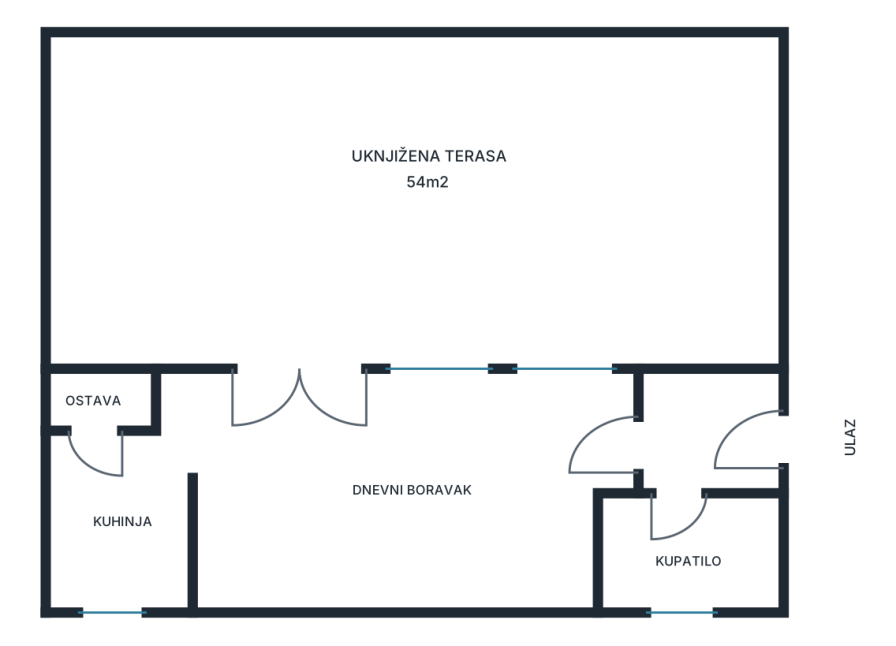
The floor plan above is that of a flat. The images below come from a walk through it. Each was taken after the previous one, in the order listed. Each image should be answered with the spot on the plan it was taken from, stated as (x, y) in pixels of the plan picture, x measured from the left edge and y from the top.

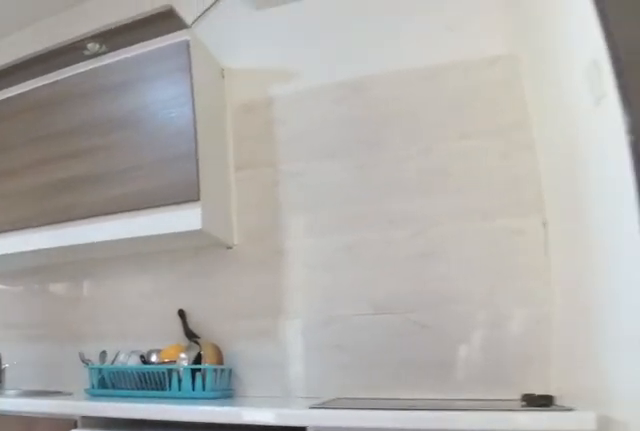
(178, 421)
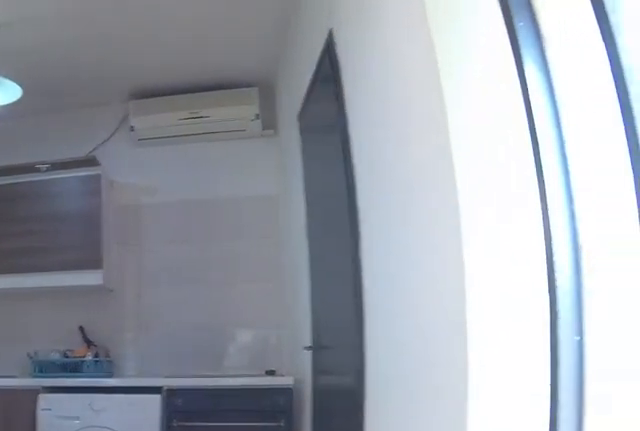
(284, 441)
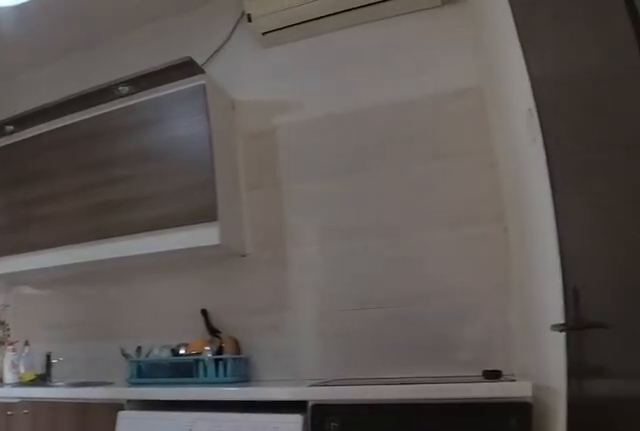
(243, 394)
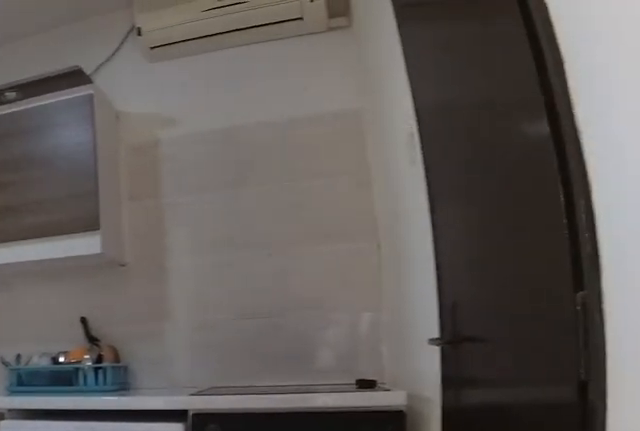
(235, 398)
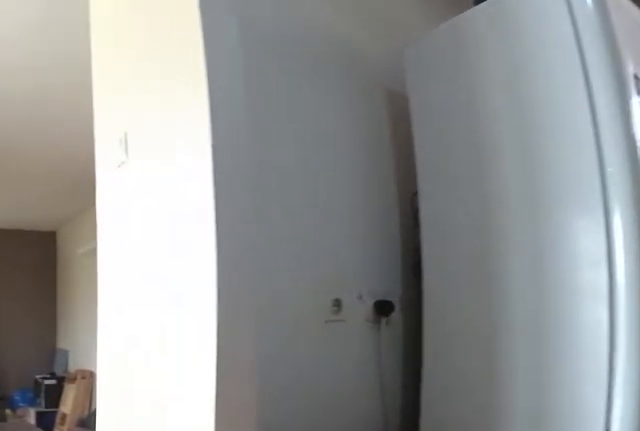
(83, 439)
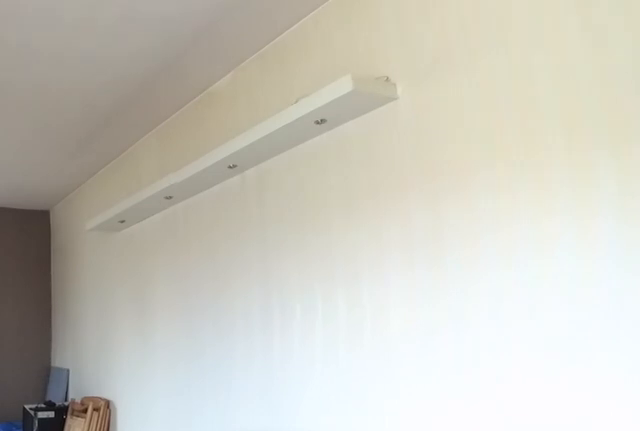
(248, 440)
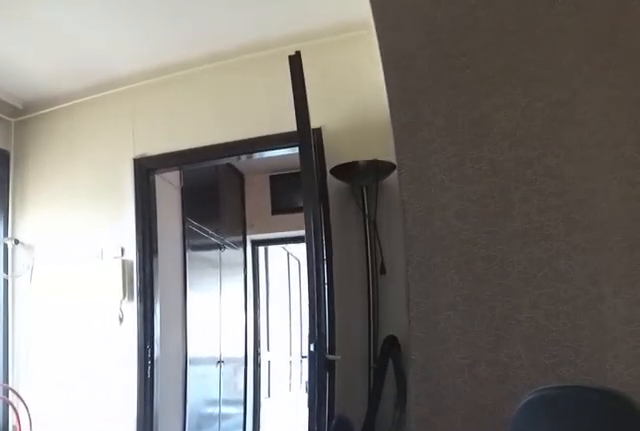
(413, 480)
